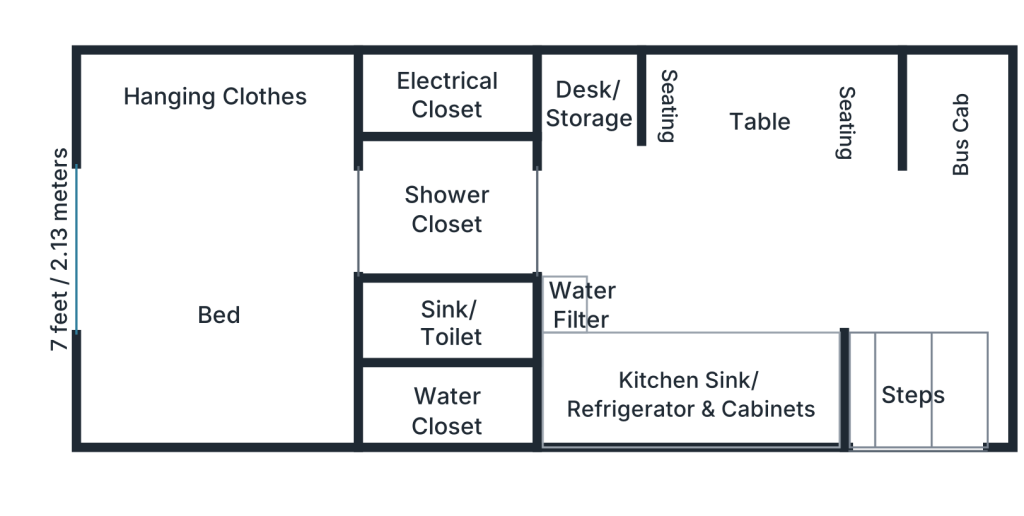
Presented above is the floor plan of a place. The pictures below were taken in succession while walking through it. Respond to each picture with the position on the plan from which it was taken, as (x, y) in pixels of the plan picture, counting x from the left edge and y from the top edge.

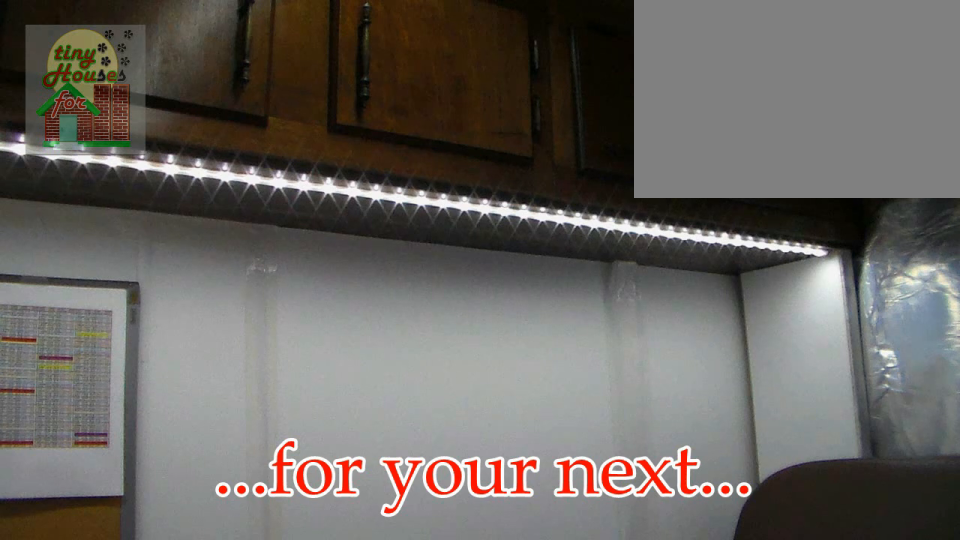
(683, 246)
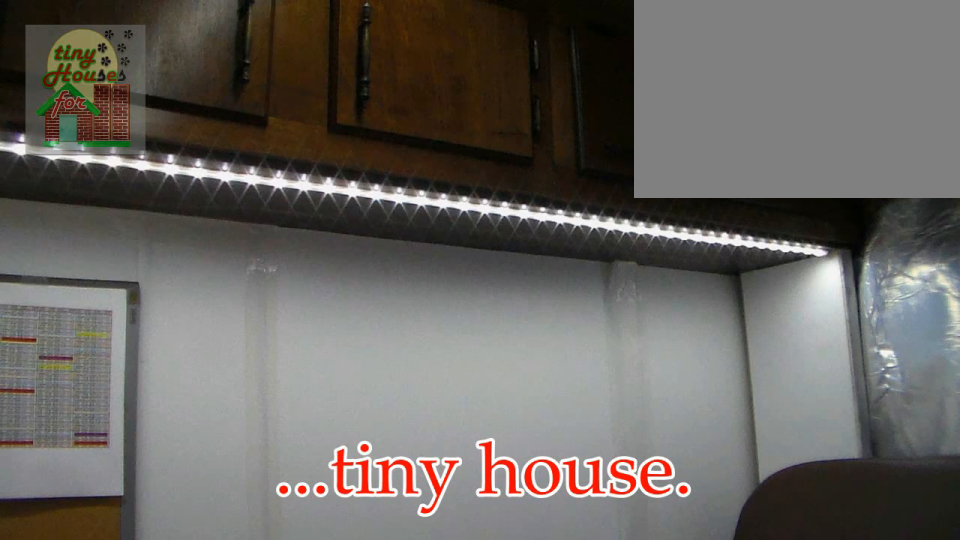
(683, 246)
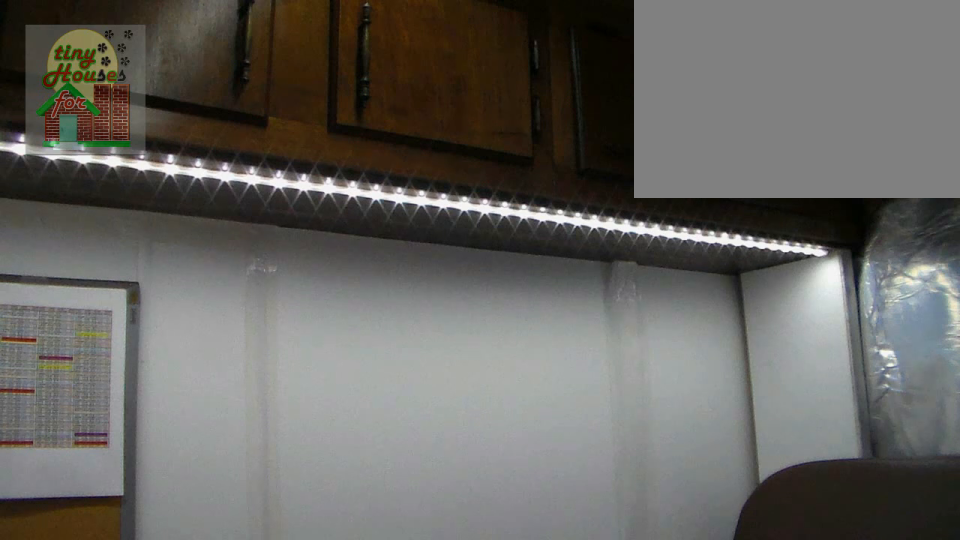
(683, 246)
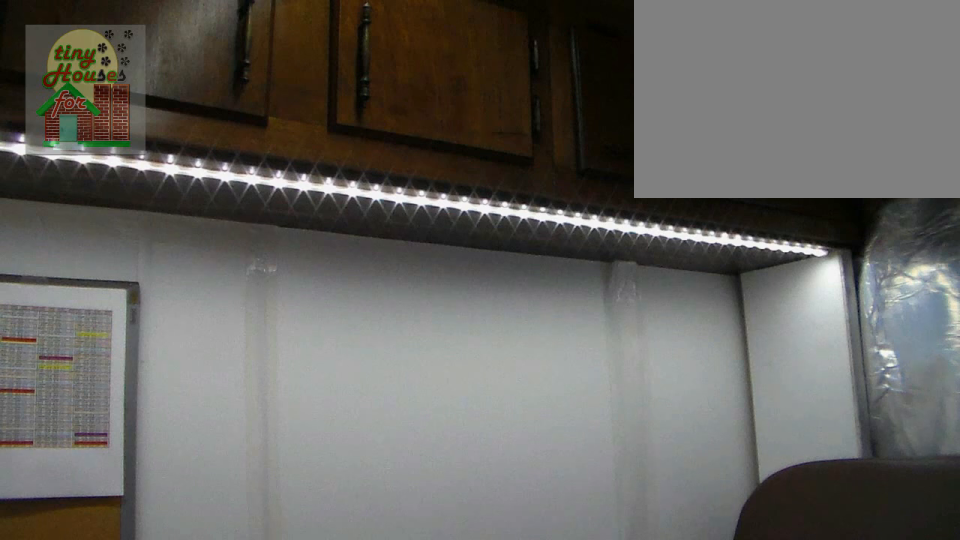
(683, 242)
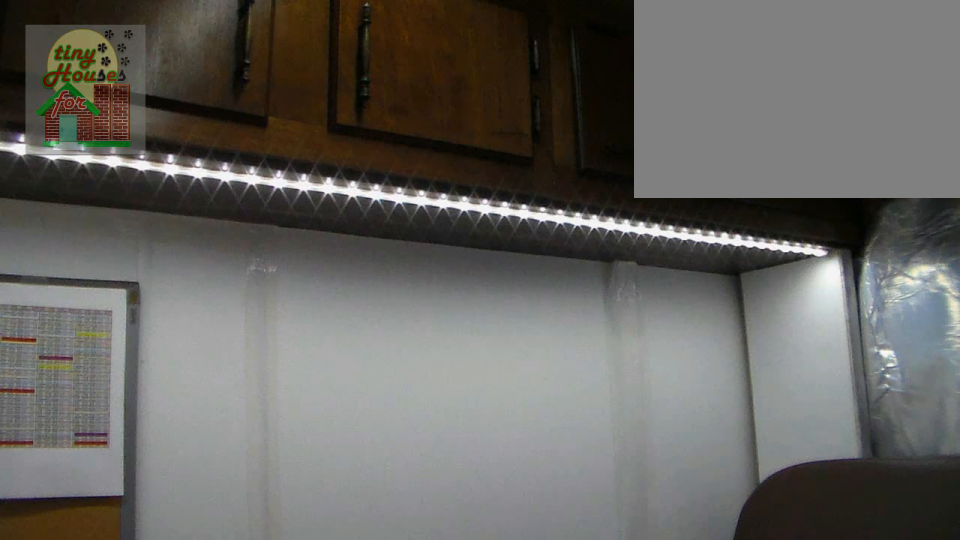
(683, 244)
